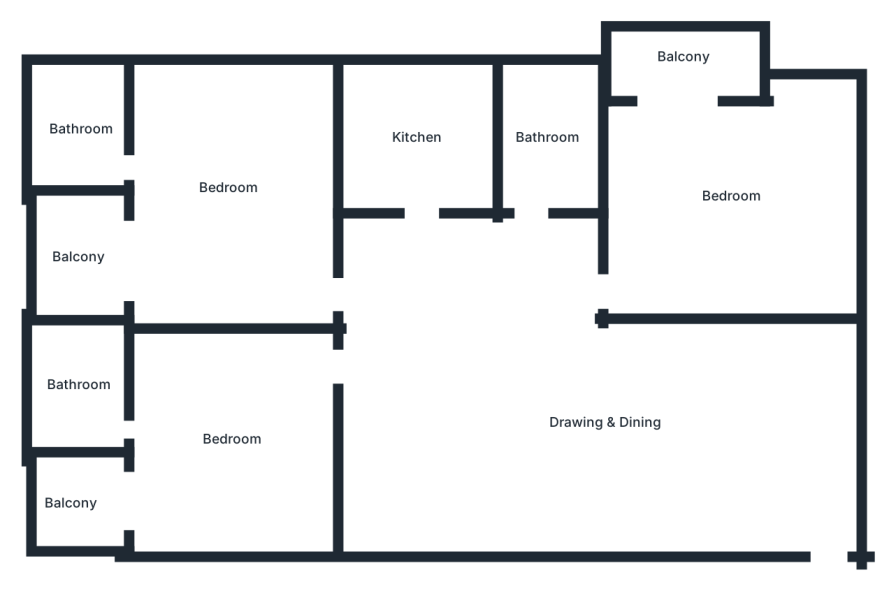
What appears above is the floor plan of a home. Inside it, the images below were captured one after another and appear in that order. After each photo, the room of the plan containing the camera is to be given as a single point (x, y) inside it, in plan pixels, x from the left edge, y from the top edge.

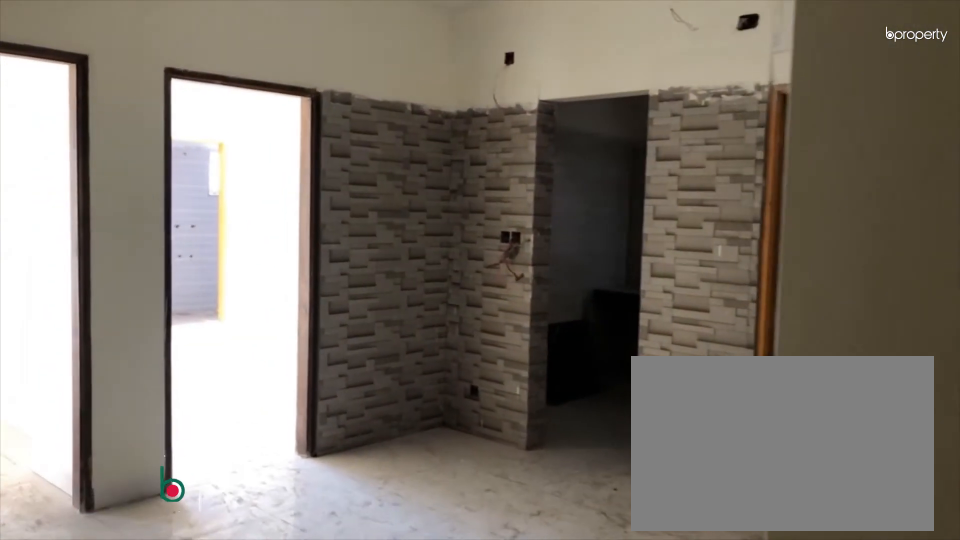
(603, 420)
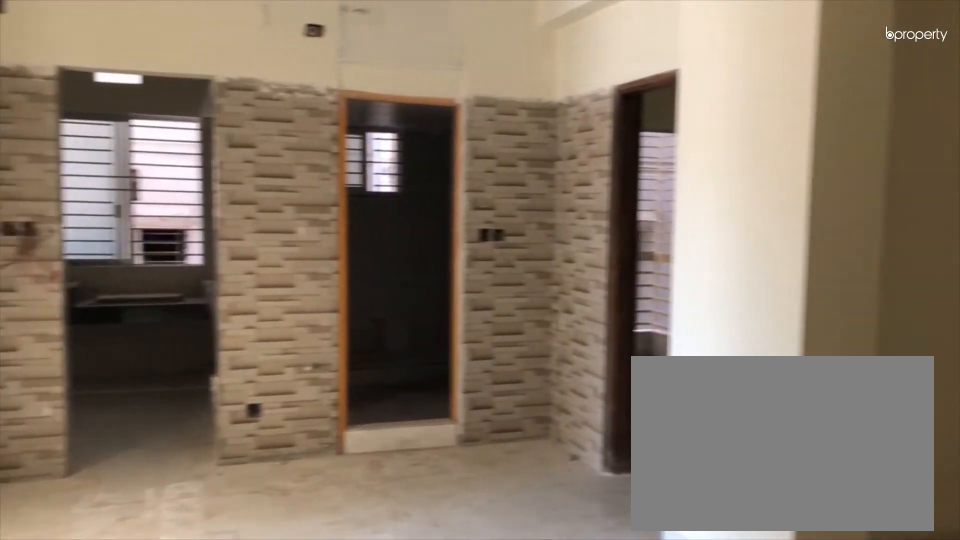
(603, 420)
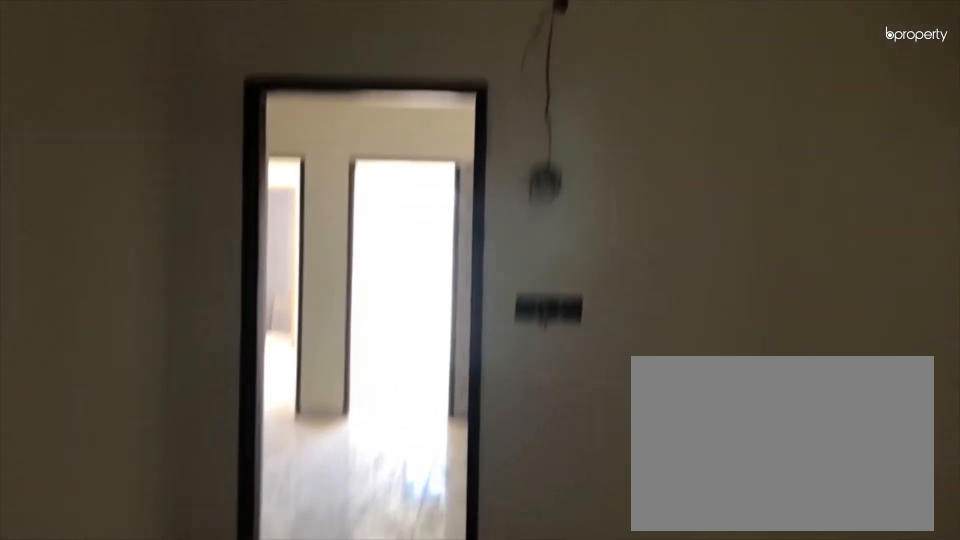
(733, 197)
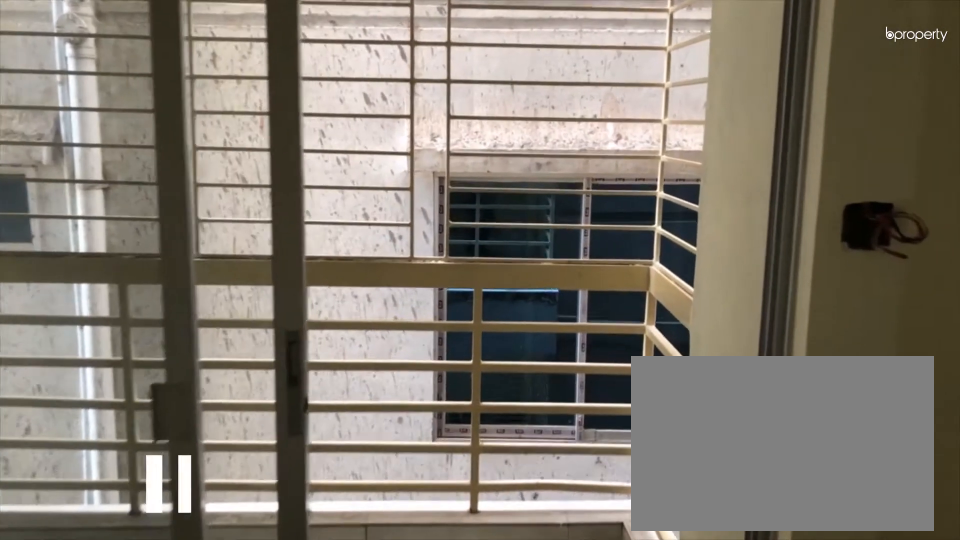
(684, 59)
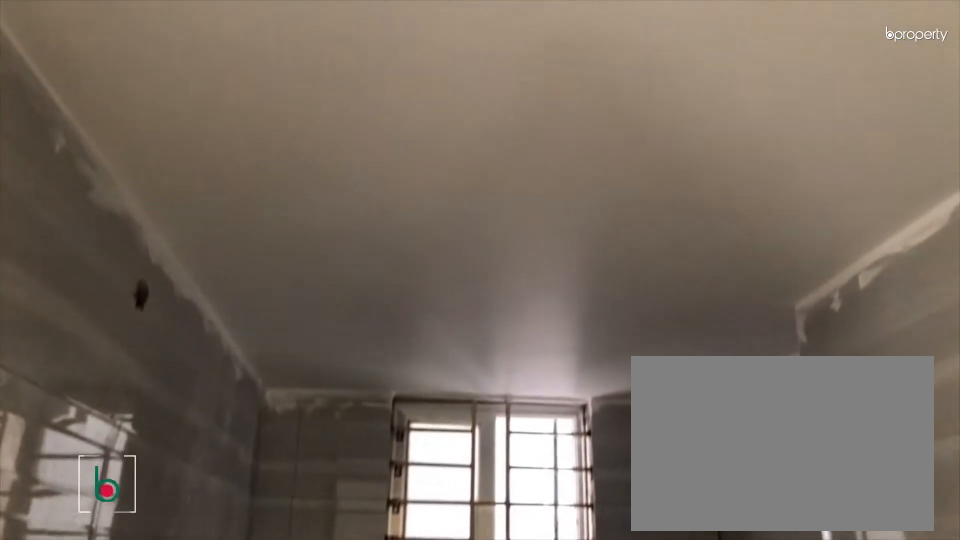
(549, 139)
